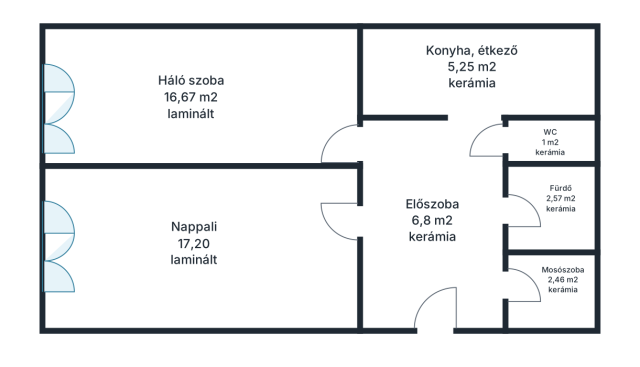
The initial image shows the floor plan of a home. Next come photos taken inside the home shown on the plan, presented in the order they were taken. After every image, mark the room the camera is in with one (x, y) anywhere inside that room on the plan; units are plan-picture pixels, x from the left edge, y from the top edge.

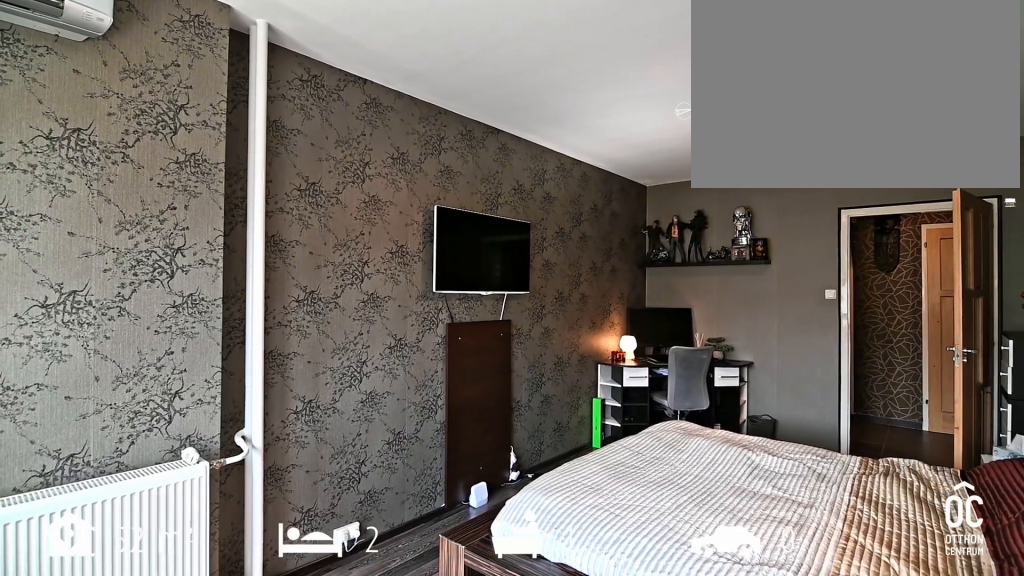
(192, 97)
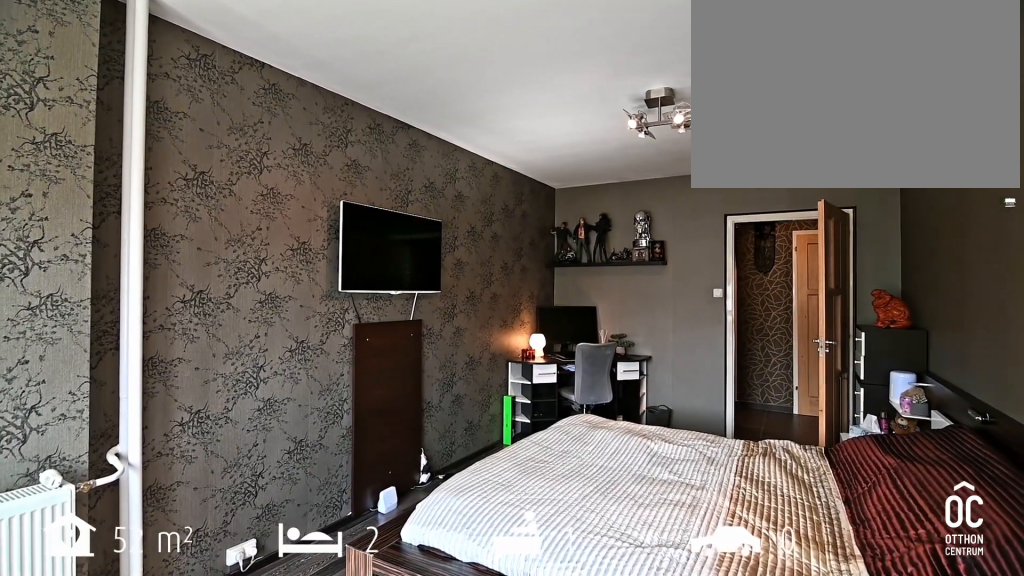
(192, 97)
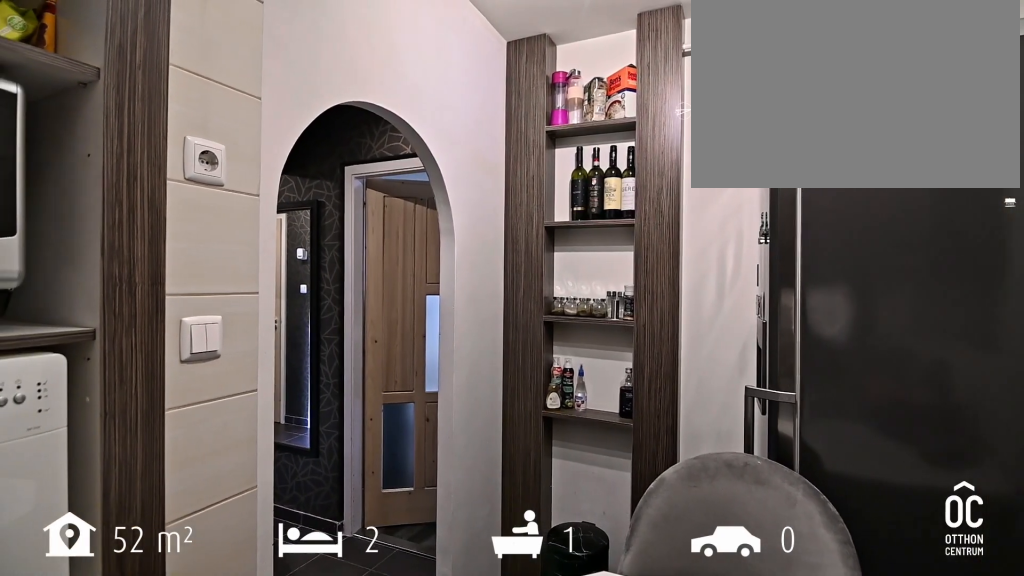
(470, 65)
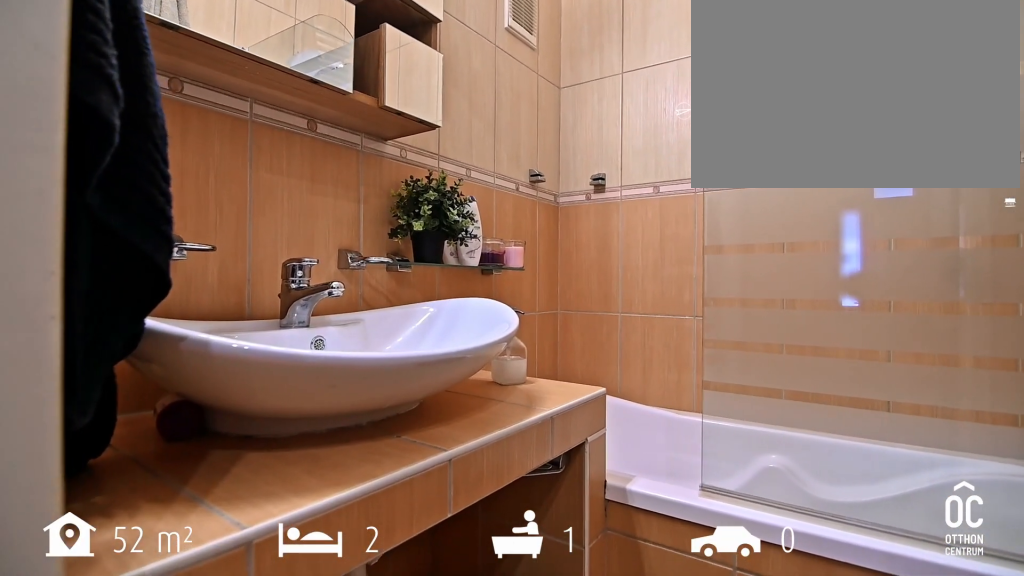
(550, 211)
